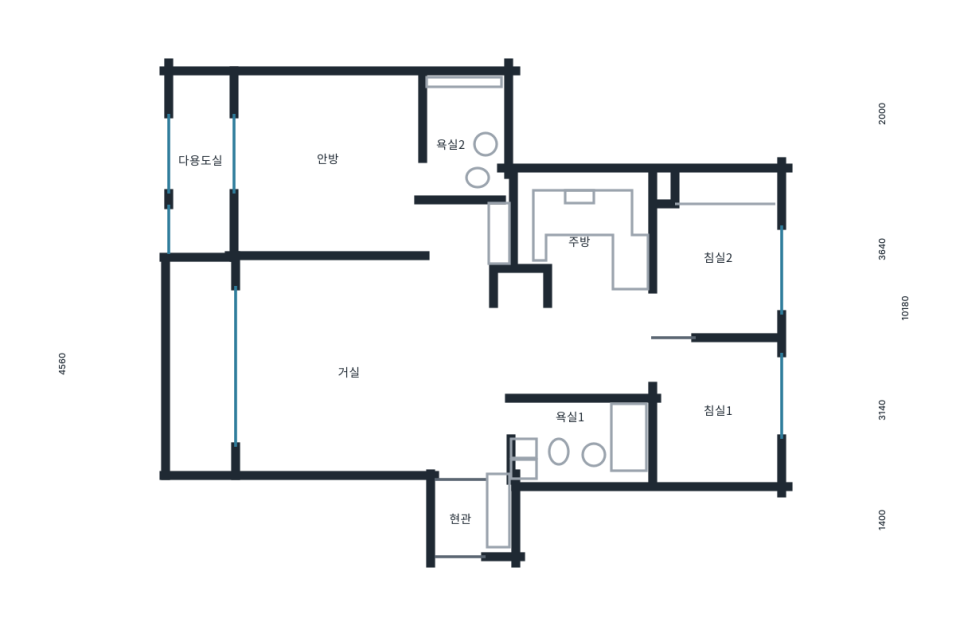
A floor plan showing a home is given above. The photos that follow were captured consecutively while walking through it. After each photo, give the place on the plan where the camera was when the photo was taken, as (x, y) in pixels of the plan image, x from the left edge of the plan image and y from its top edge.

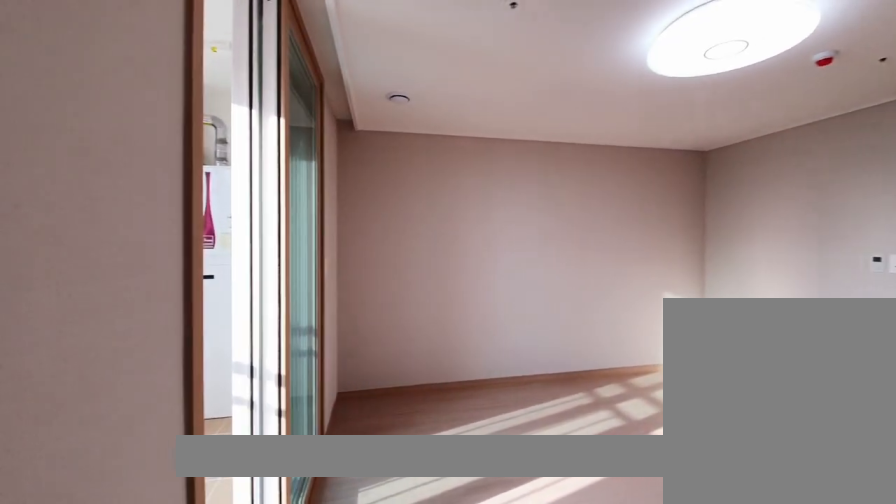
(313, 173)
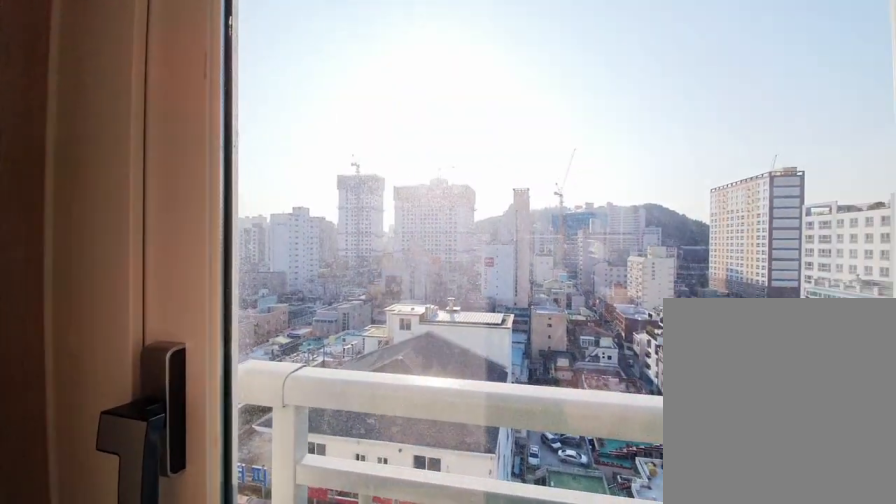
(224, 187)
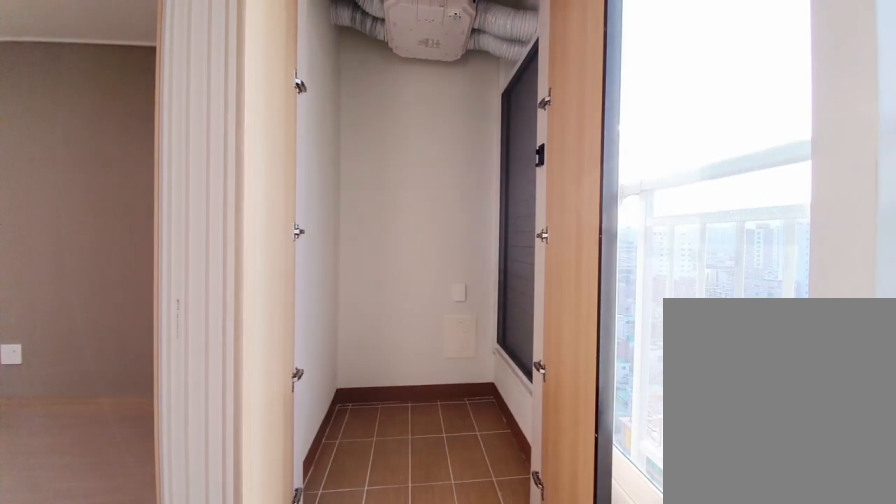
(226, 186)
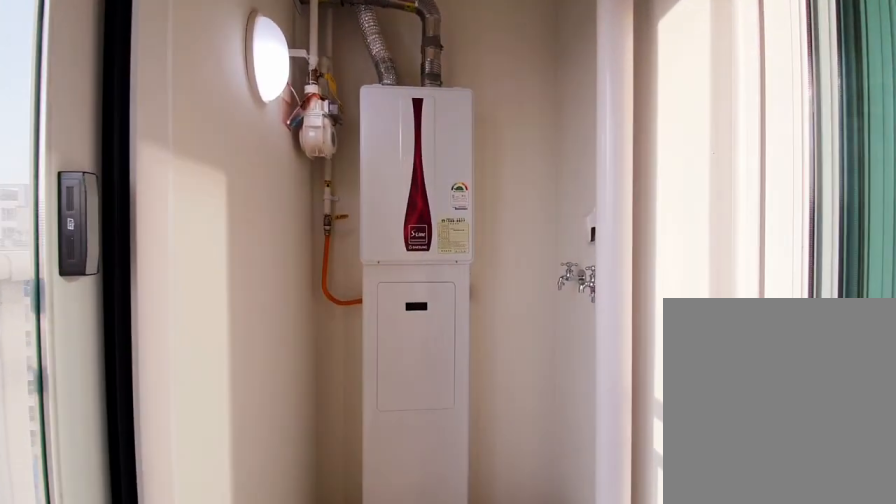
(225, 187)
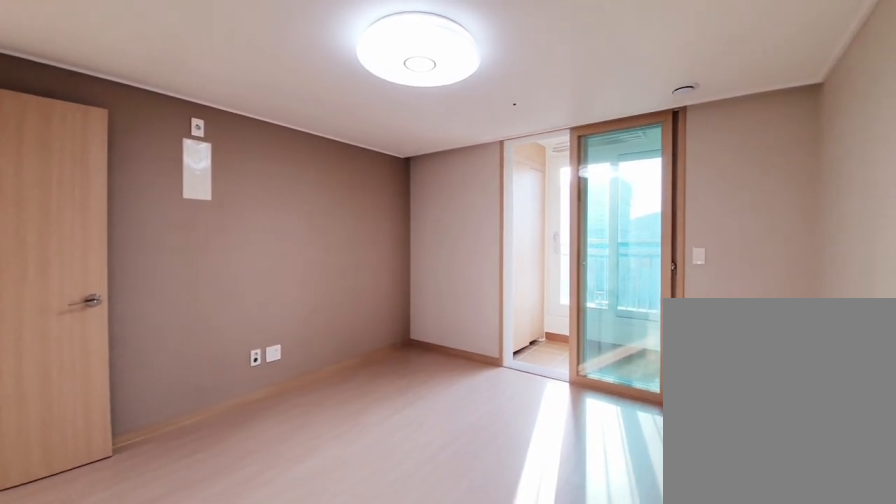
(315, 201)
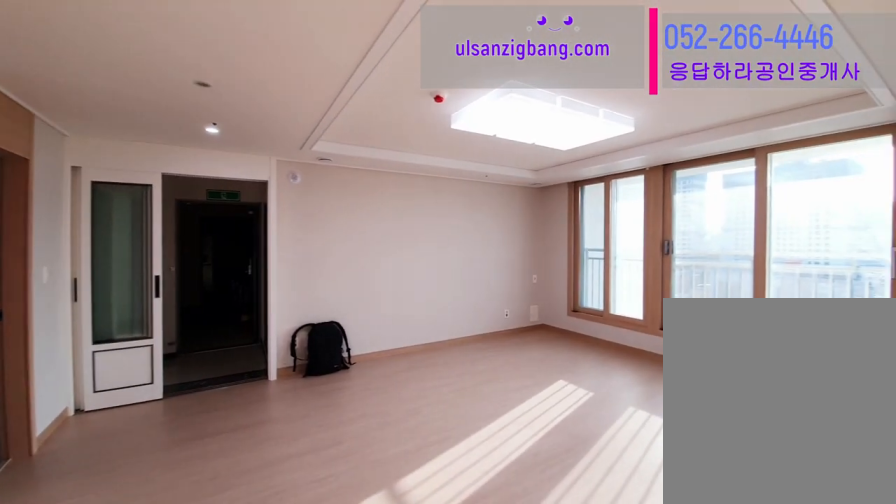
(469, 327)
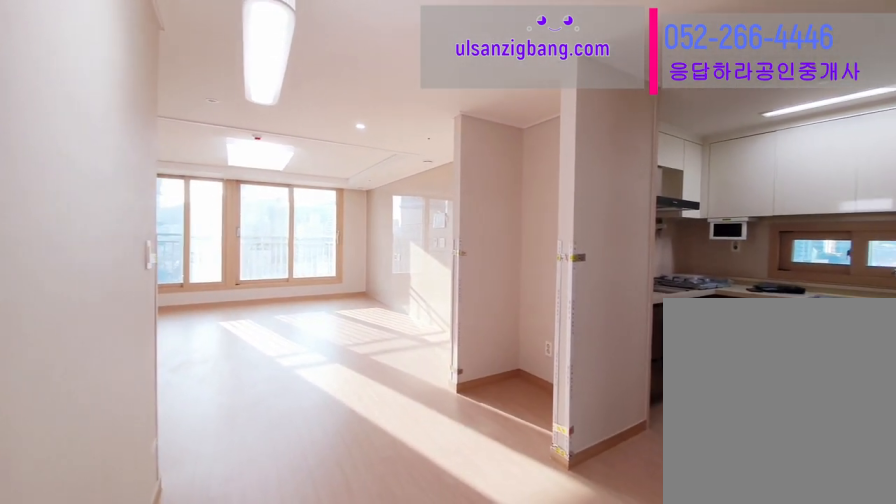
(614, 332)
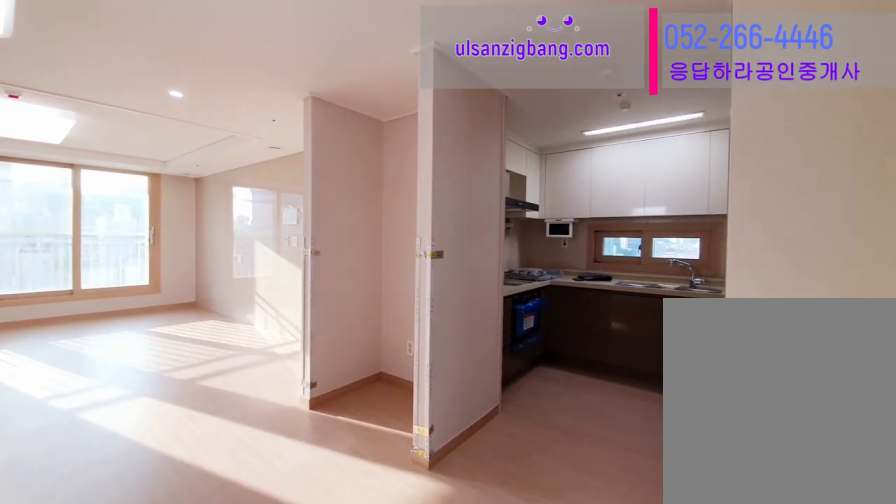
(612, 333)
